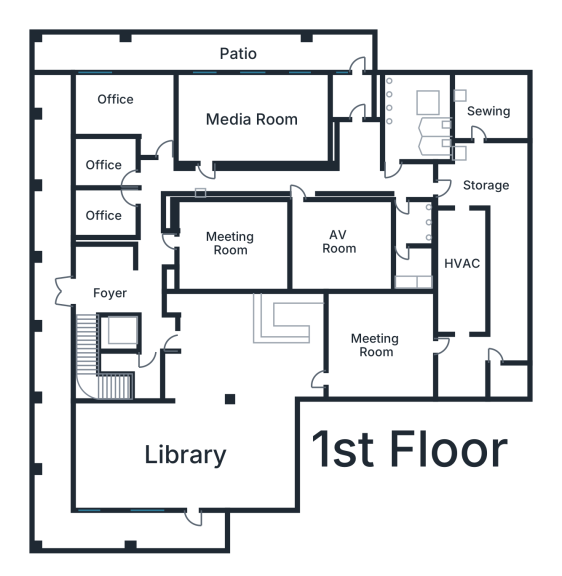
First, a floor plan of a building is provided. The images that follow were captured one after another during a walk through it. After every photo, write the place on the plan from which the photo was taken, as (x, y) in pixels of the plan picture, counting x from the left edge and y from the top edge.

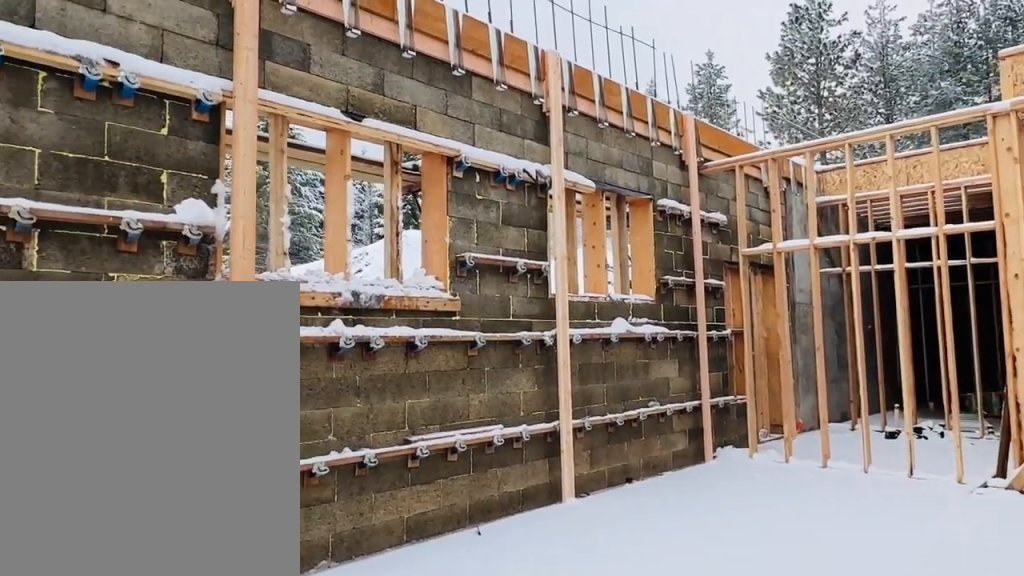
(219, 120)
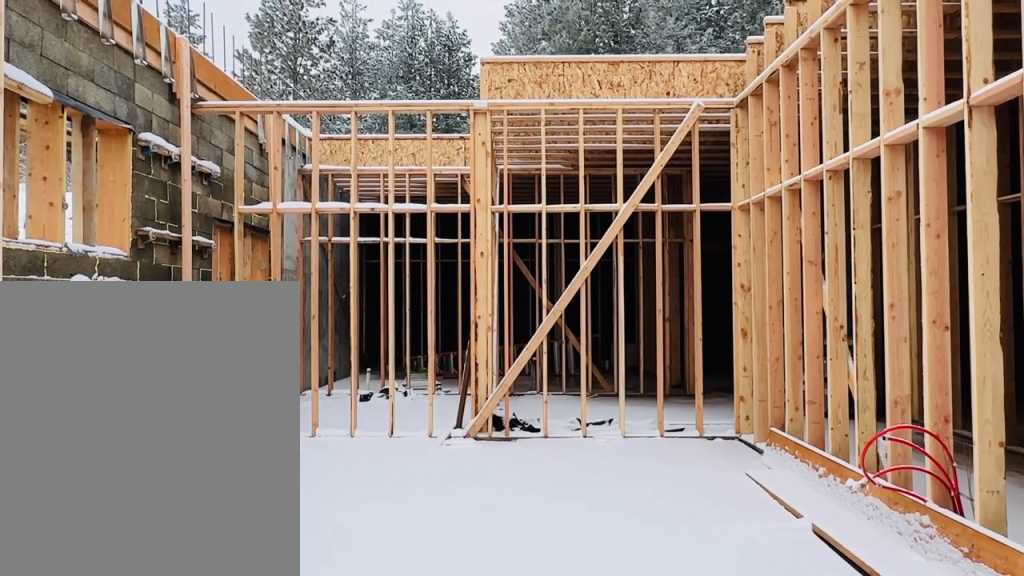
(219, 116)
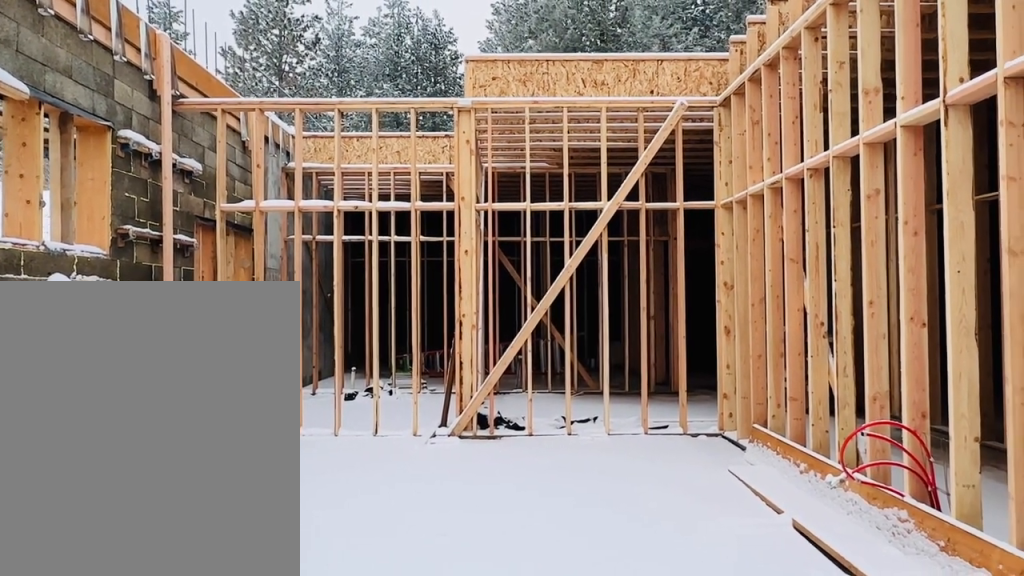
(219, 116)
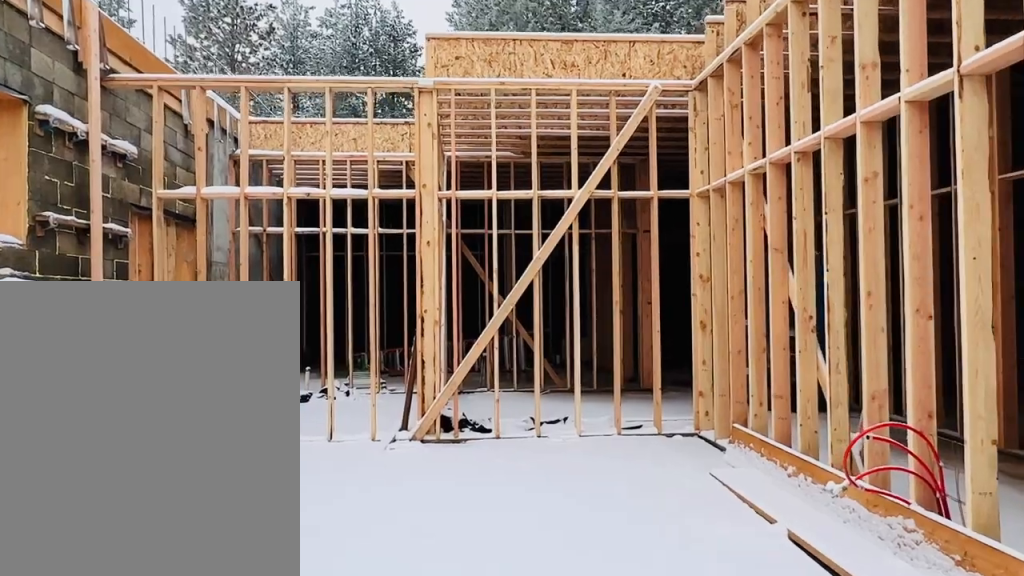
(220, 116)
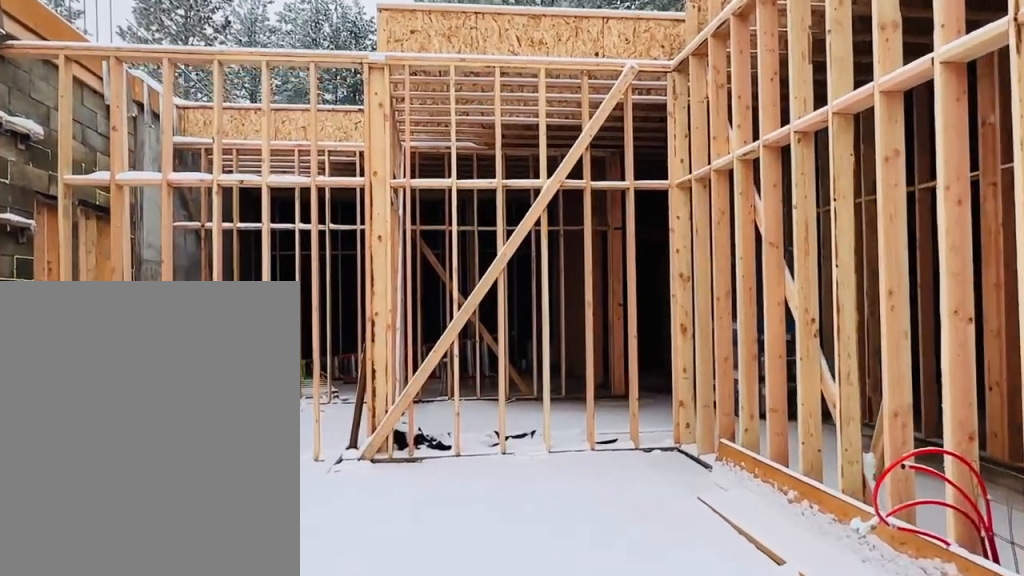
(231, 116)
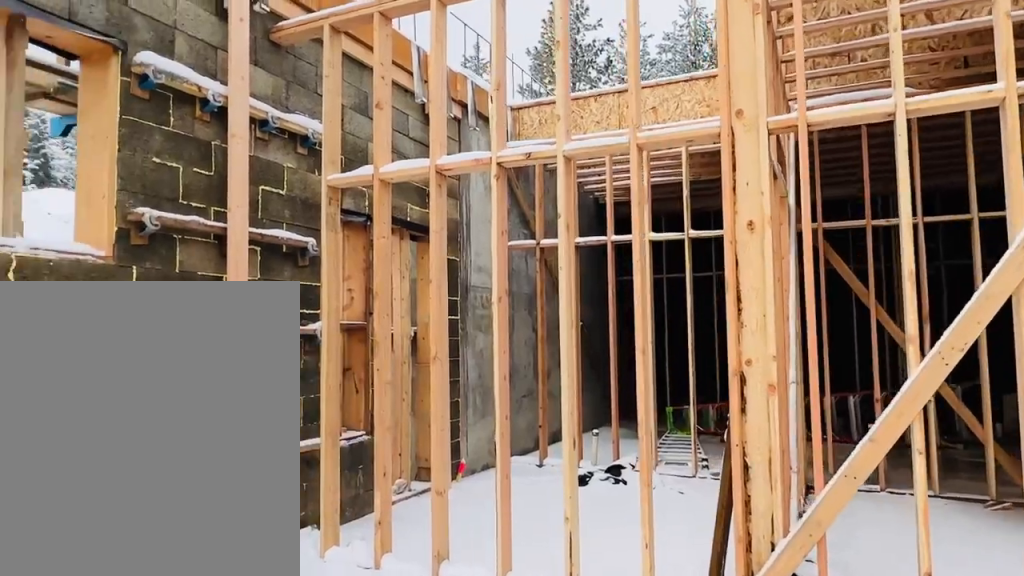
(310, 119)
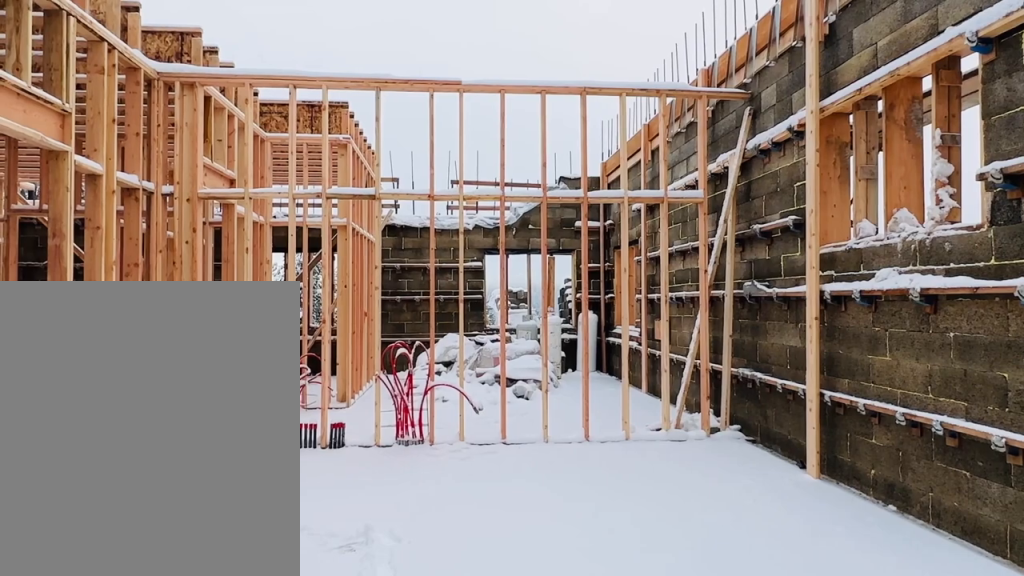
(314, 116)
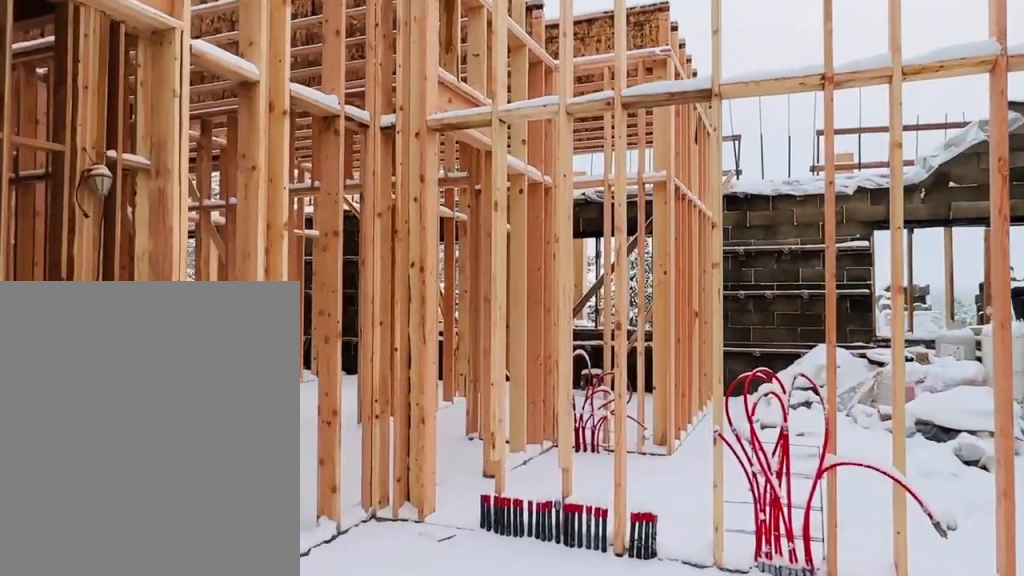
(254, 120)
